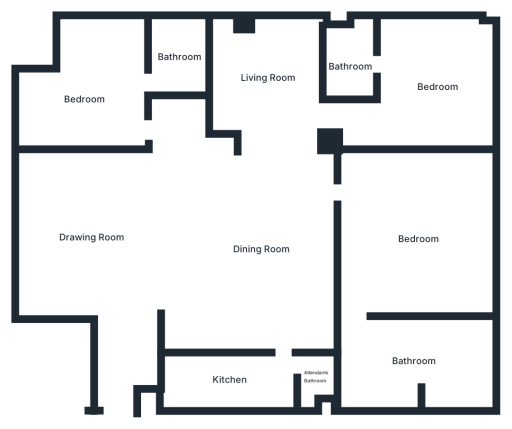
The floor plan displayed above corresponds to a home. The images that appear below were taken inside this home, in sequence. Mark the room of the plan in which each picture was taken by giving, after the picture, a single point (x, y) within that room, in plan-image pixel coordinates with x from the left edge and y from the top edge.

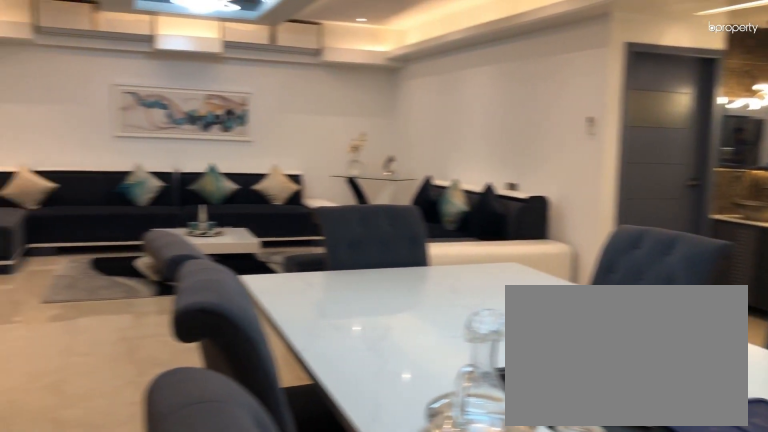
(261, 250)
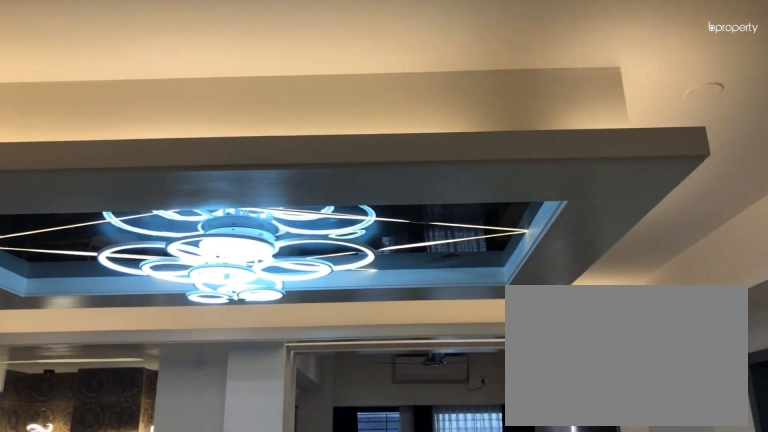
(261, 250)
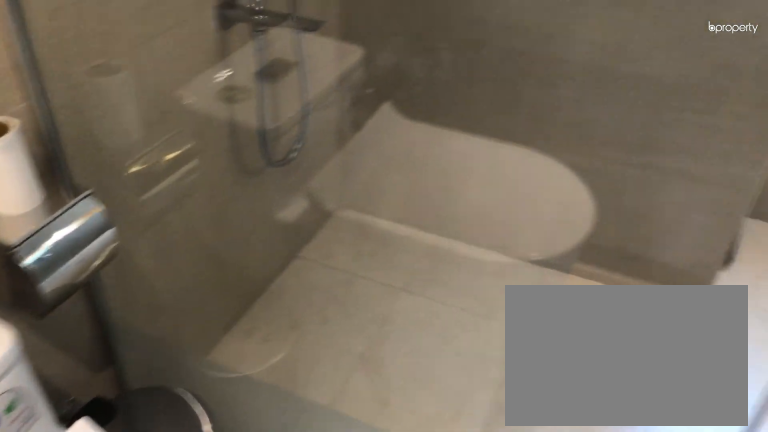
(349, 65)
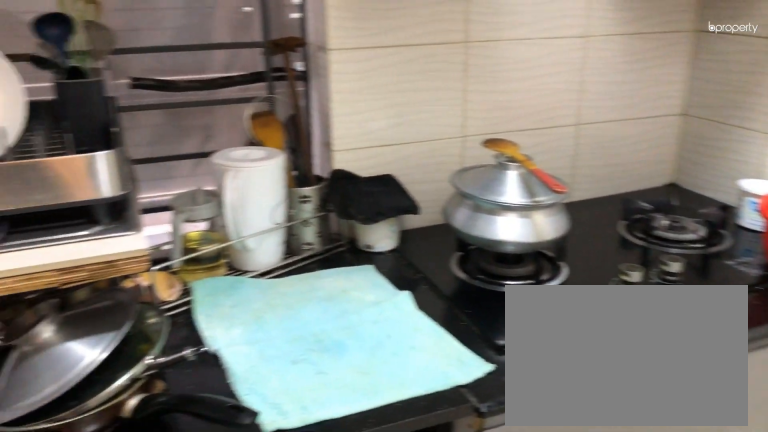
(232, 380)
